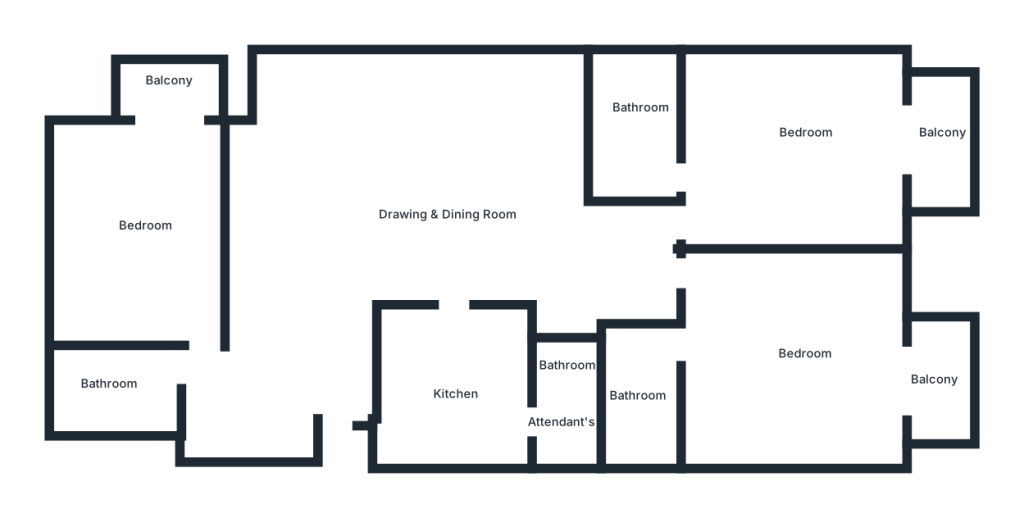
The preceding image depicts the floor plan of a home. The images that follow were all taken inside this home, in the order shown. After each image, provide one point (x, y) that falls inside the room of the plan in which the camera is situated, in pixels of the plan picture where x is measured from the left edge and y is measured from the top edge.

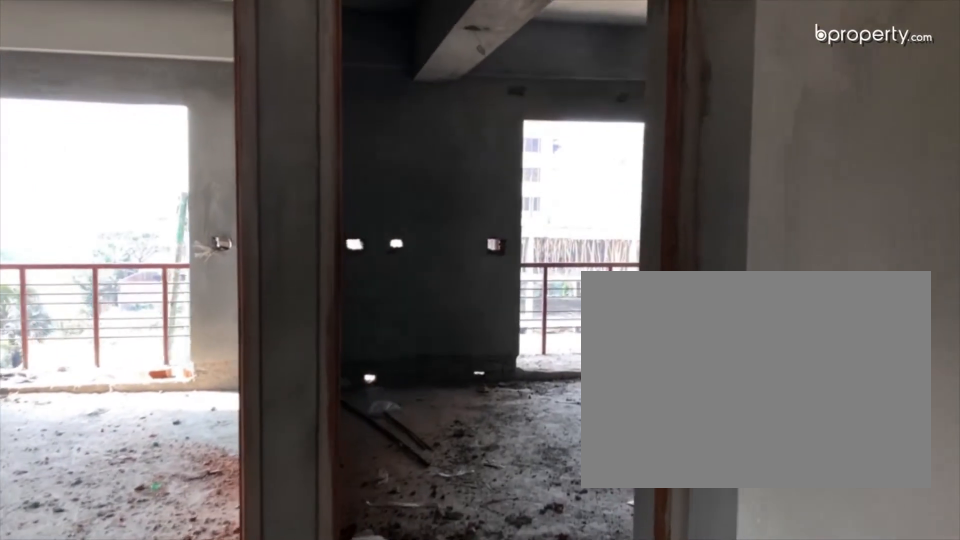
(688, 278)
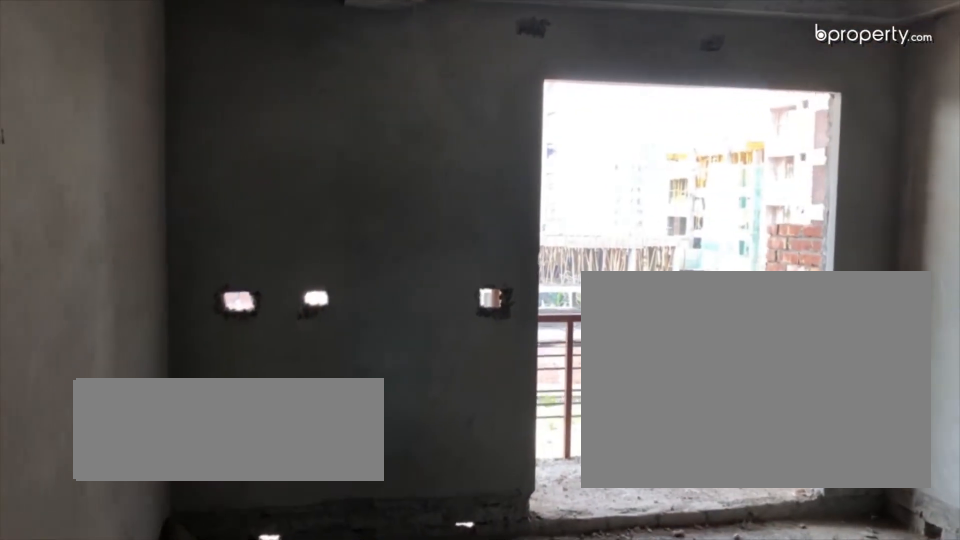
(784, 334)
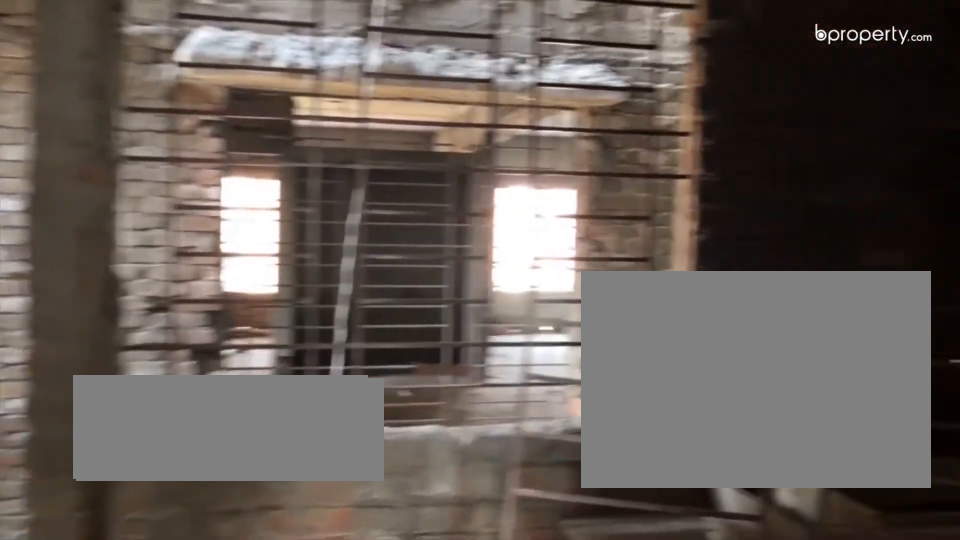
(455, 372)
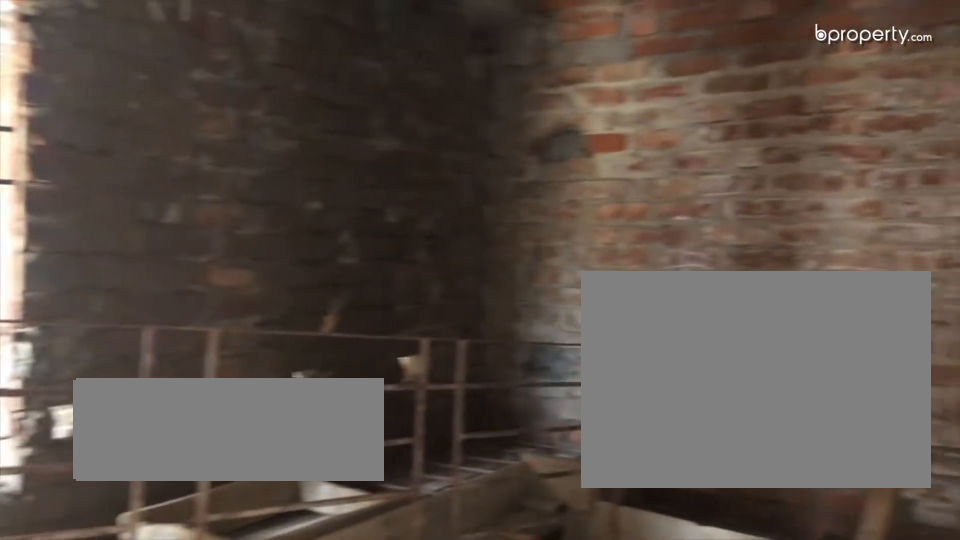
(455, 372)
